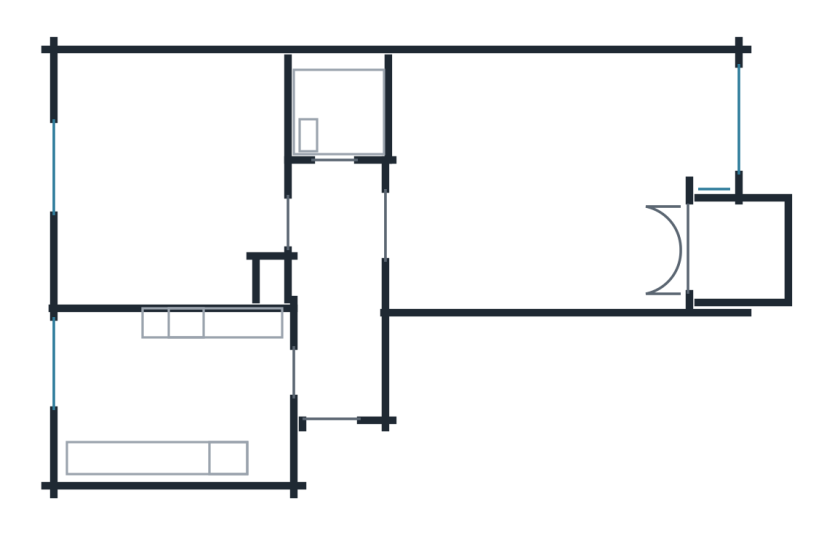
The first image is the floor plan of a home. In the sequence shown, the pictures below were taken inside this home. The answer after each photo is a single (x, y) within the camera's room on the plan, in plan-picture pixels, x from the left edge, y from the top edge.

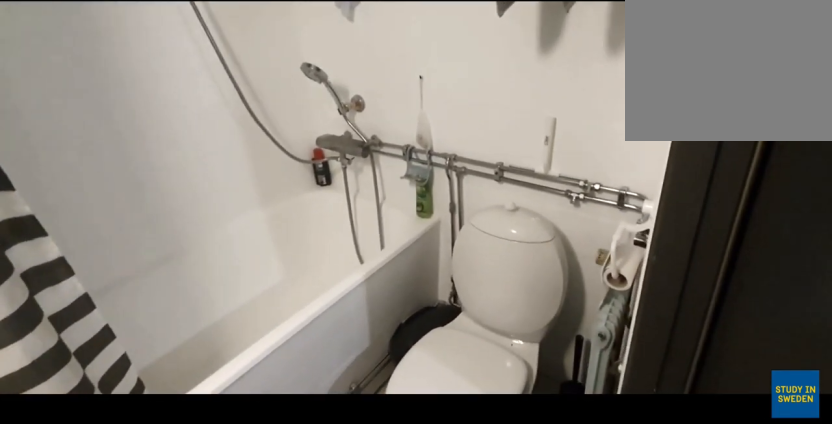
(338, 113)
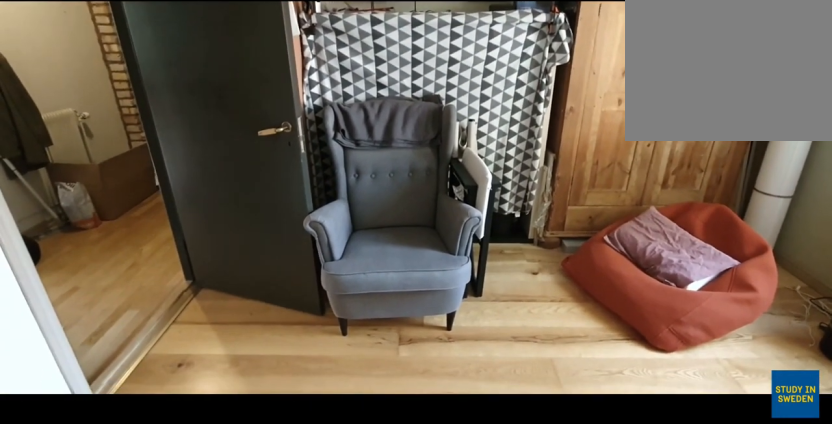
(172, 166)
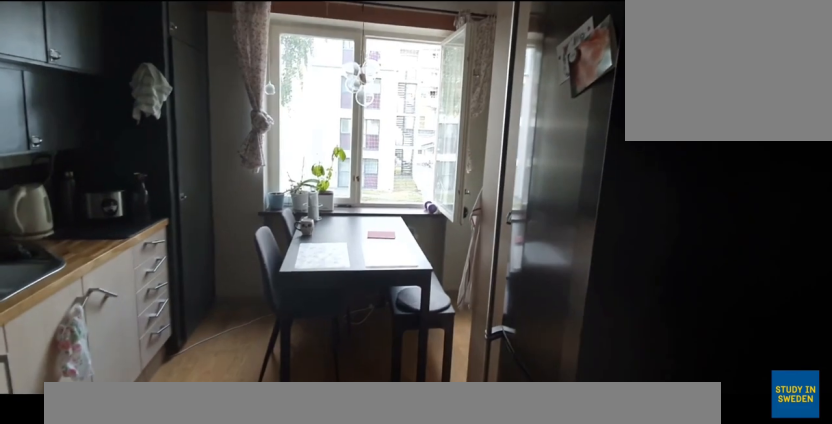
(175, 397)
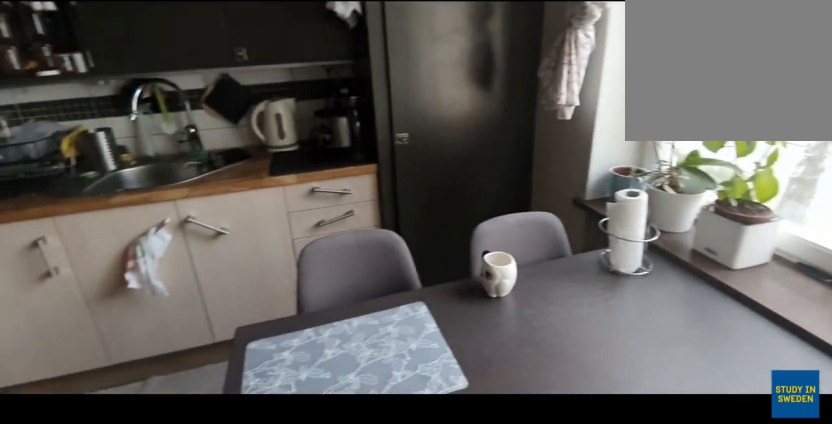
(175, 397)
